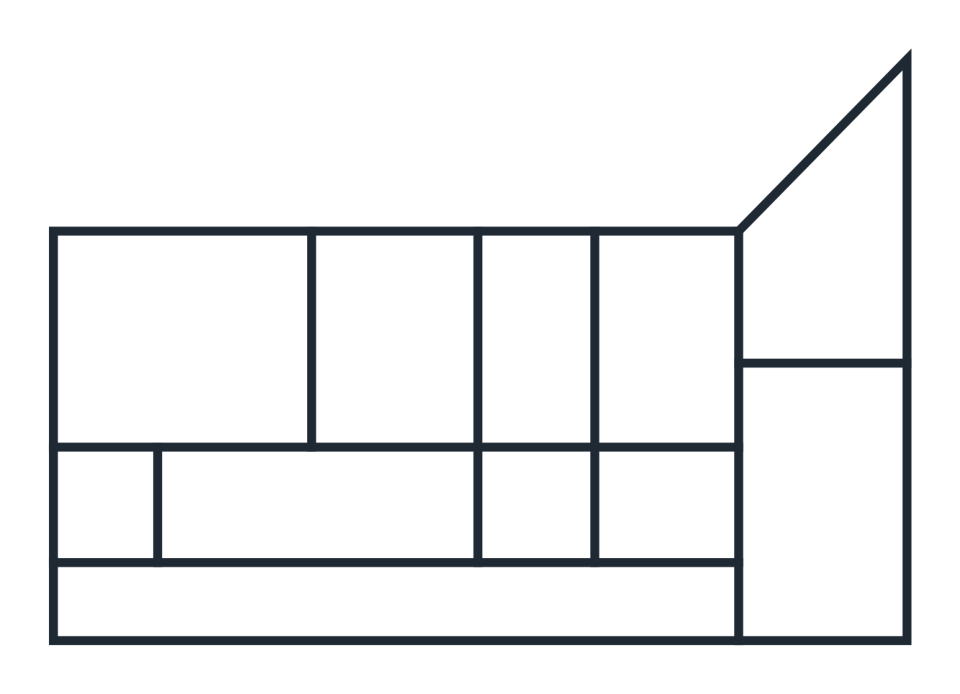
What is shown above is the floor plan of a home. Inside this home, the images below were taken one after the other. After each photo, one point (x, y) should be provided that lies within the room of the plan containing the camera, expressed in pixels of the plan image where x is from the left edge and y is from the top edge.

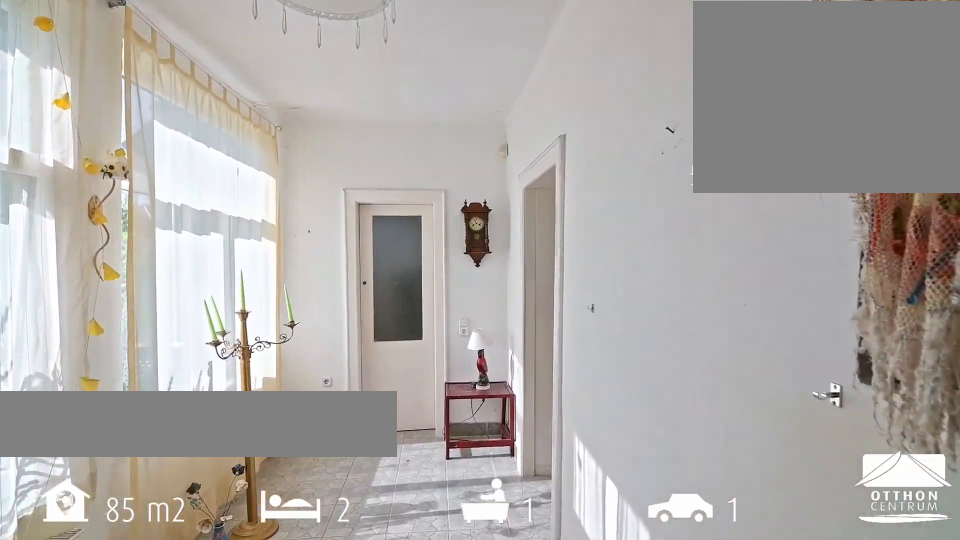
(325, 513)
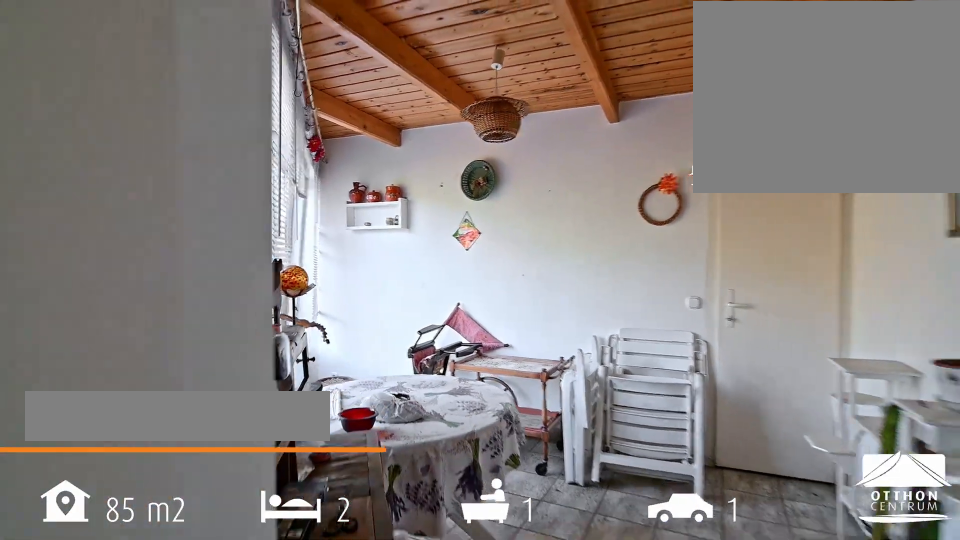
(671, 358)
